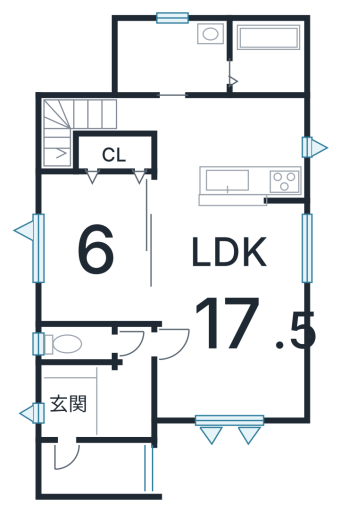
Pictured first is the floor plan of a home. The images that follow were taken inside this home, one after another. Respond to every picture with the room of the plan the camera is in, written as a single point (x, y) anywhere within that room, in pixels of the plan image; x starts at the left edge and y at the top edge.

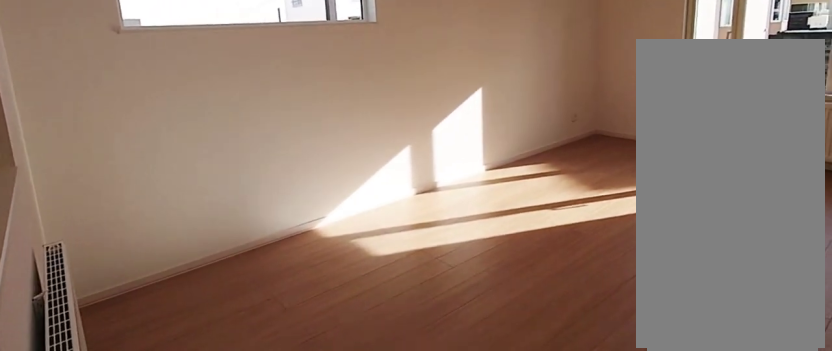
(225, 321)
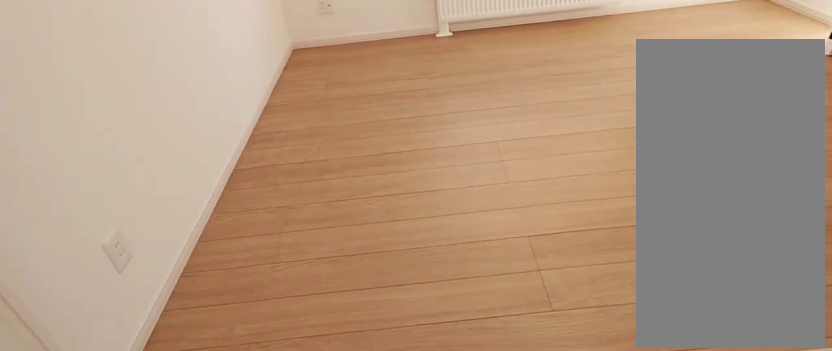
(95, 248)
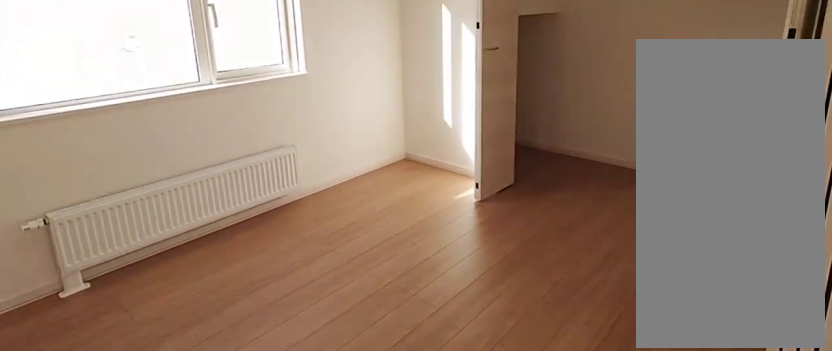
(95, 248)
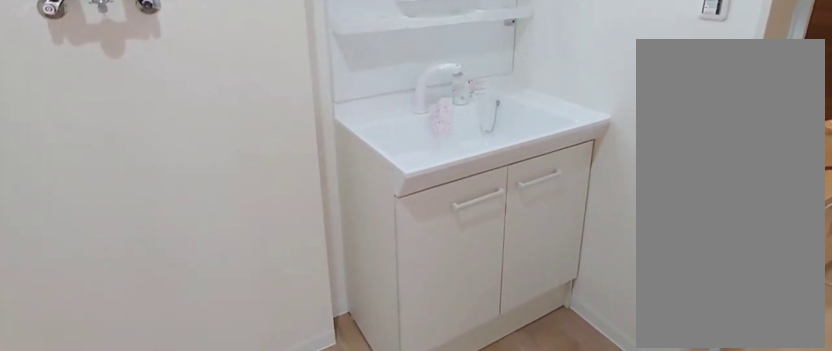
(168, 64)
